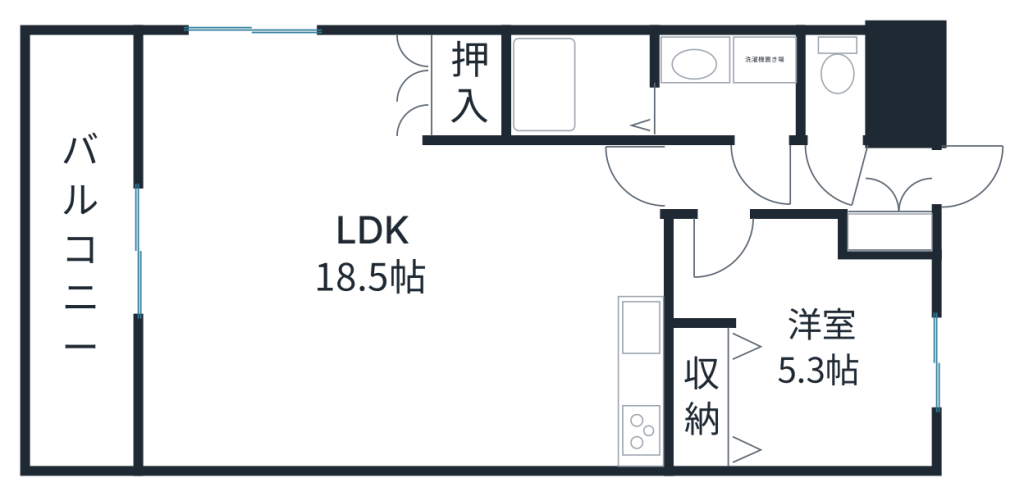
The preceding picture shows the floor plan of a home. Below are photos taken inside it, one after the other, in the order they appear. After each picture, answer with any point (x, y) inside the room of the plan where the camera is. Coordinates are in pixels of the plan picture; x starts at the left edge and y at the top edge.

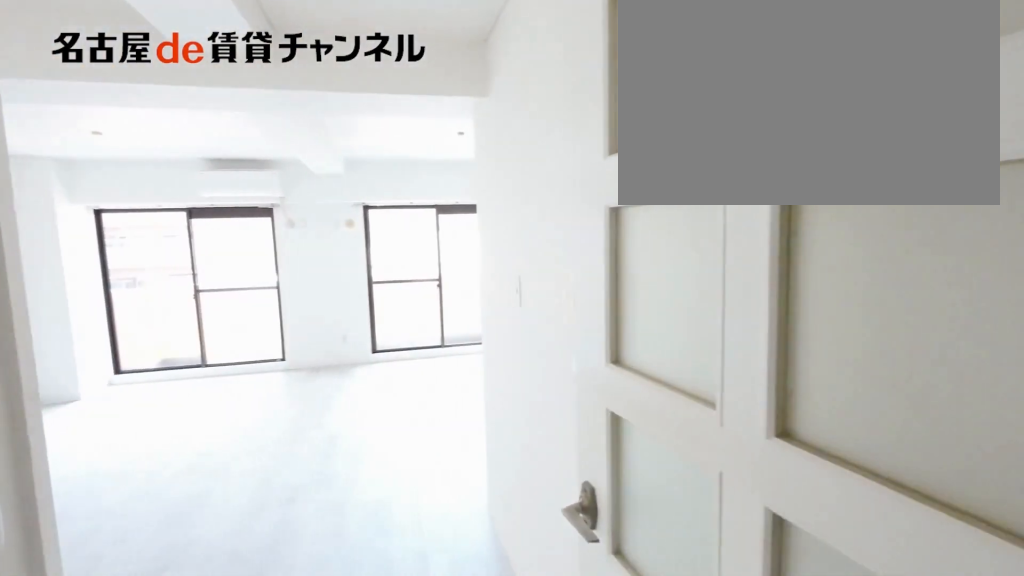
(706, 177)
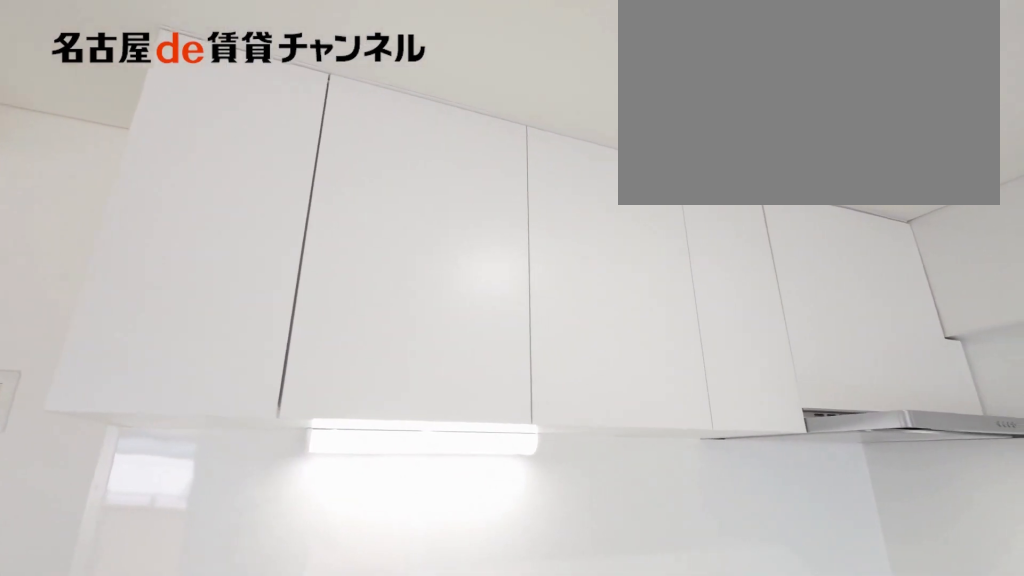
(652, 402)
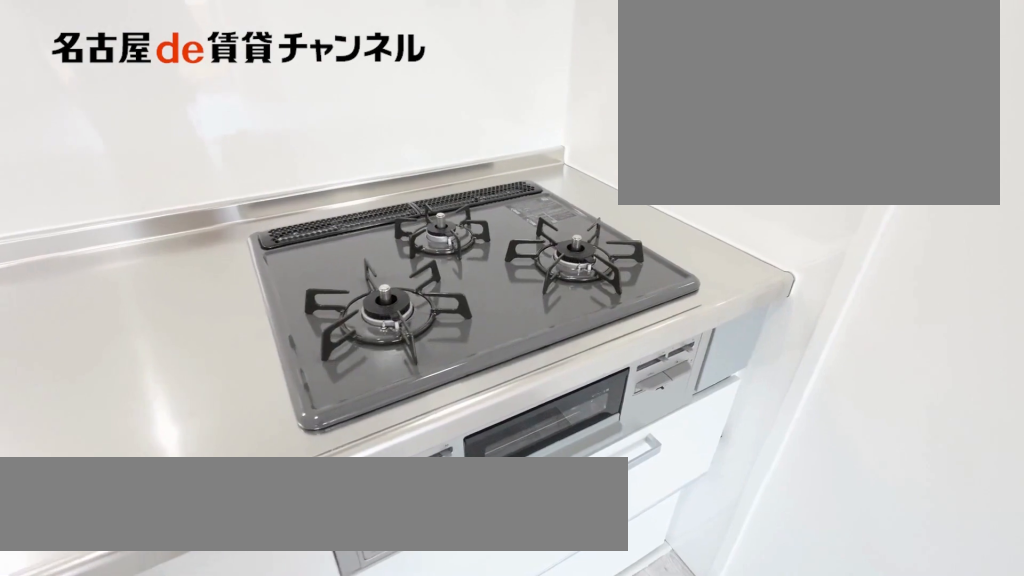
(652, 402)
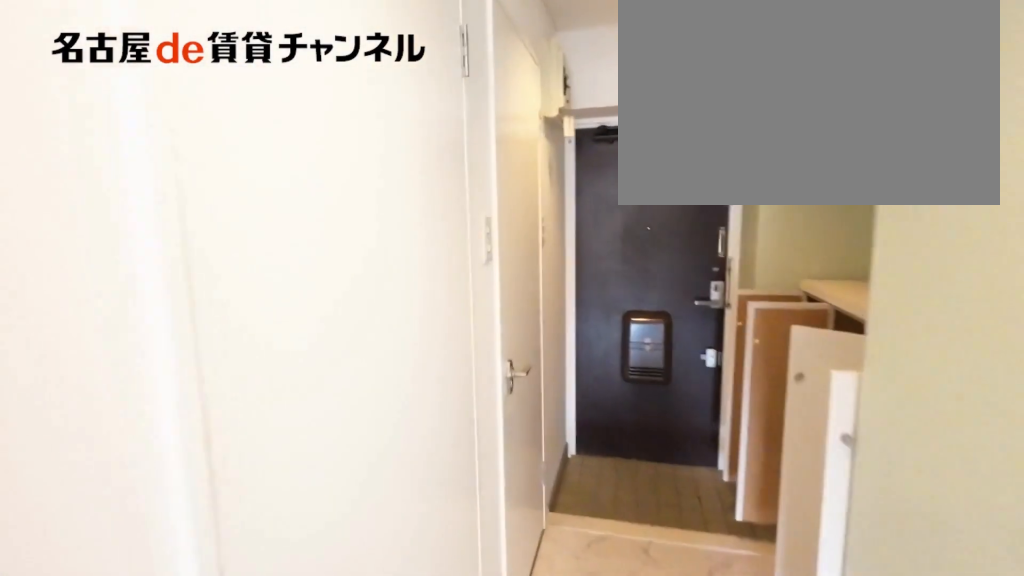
(761, 177)
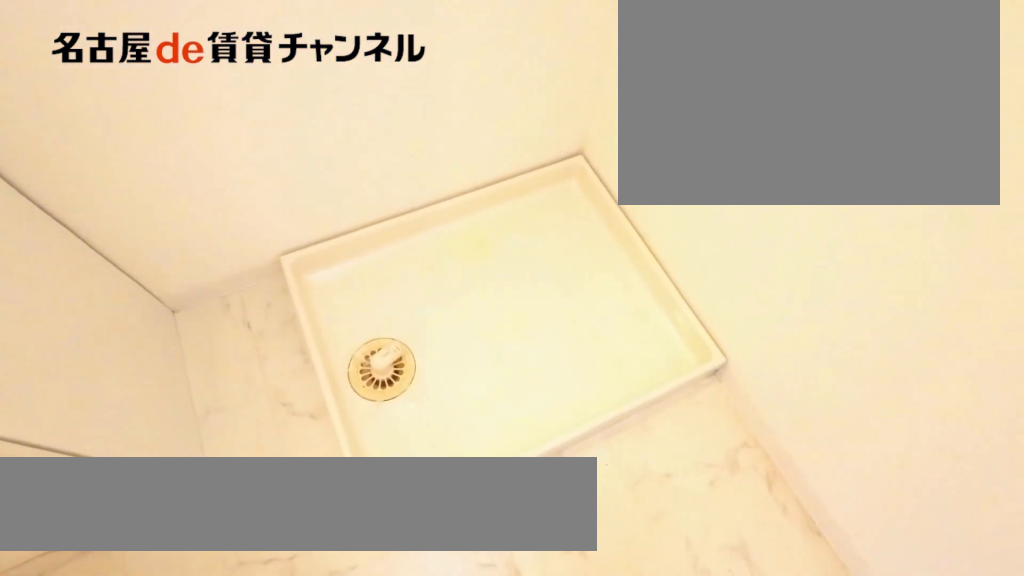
(728, 83)
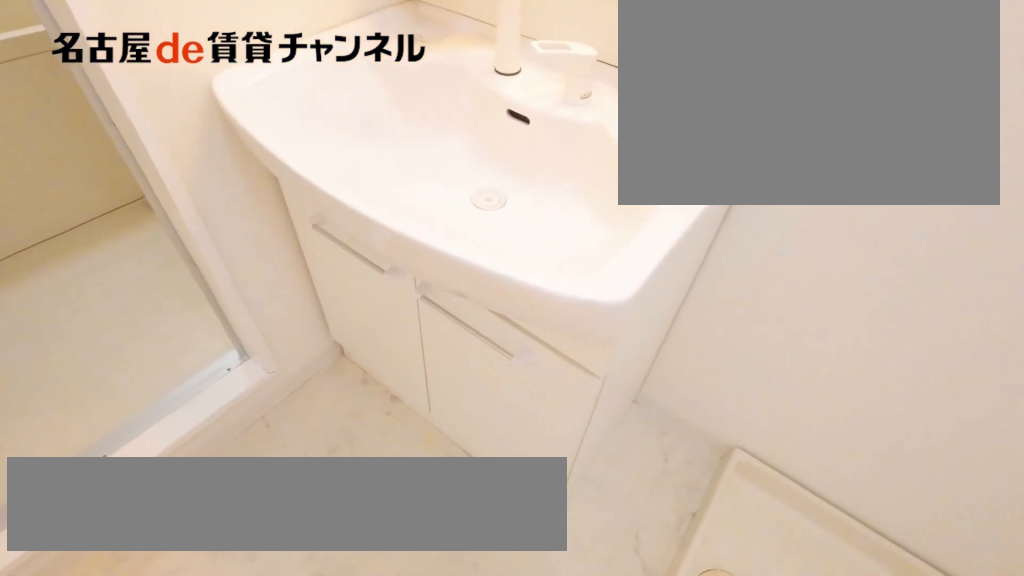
(728, 83)
